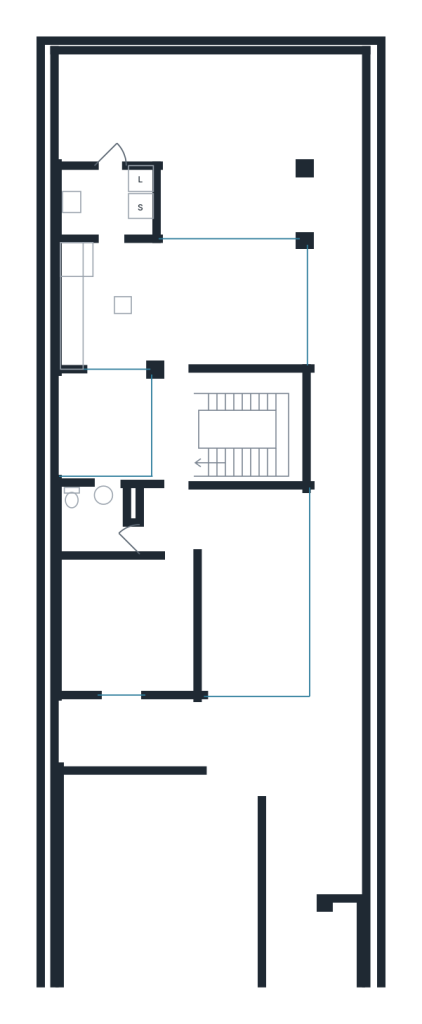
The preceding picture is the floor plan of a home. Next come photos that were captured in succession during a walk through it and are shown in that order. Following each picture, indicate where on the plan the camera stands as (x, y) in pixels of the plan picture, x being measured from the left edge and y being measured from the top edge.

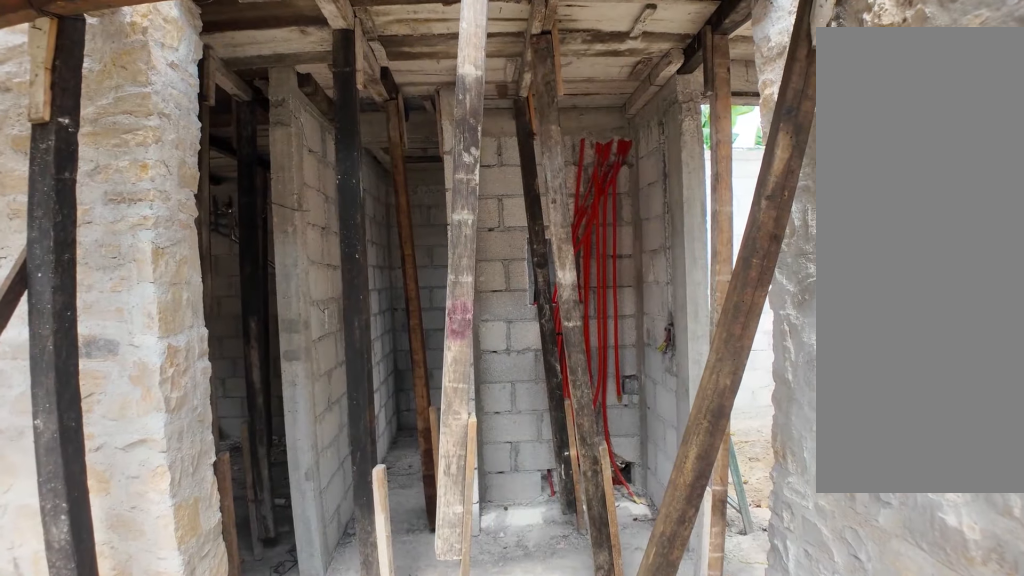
(257, 534)
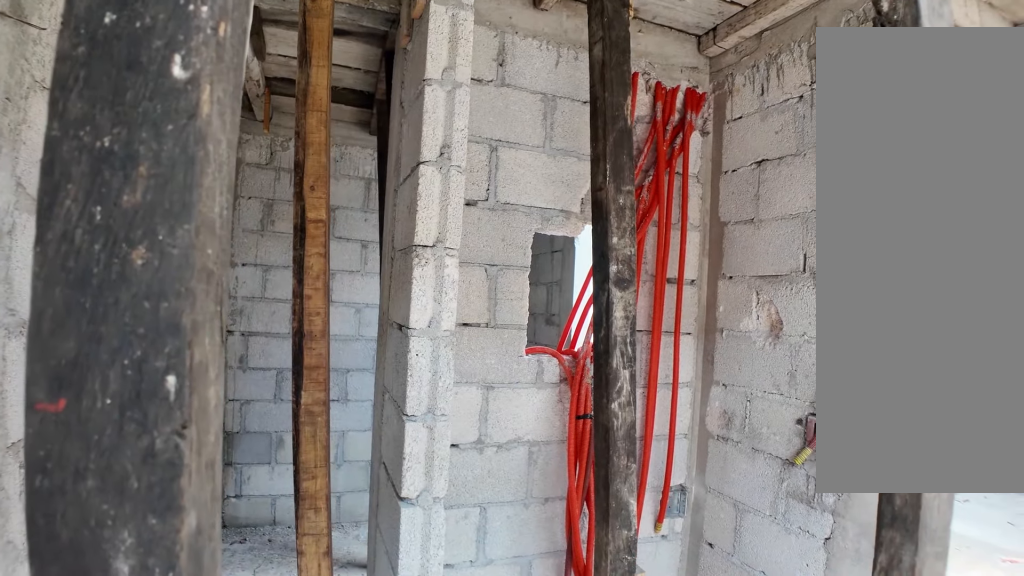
(171, 534)
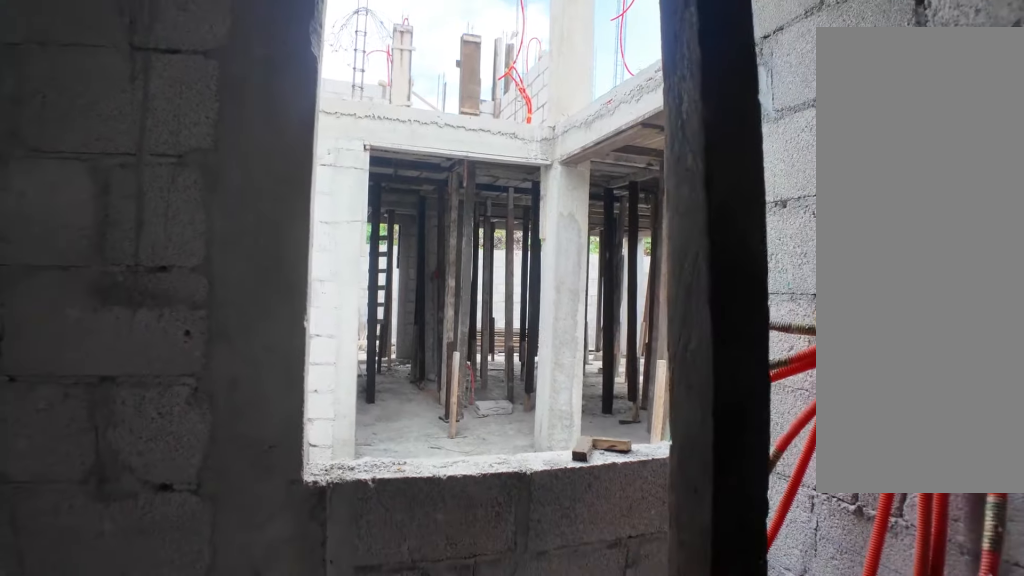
(98, 534)
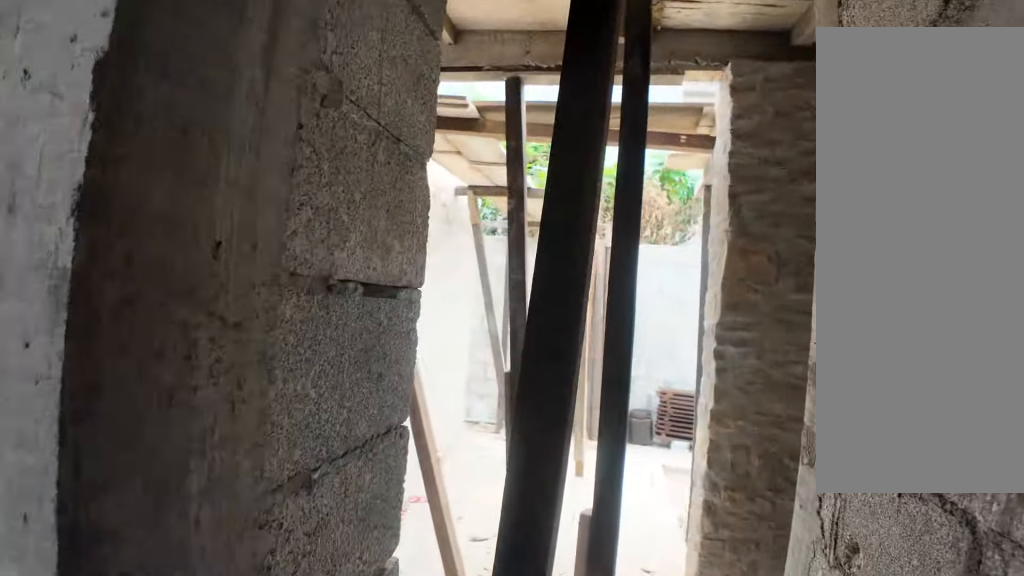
(98, 534)
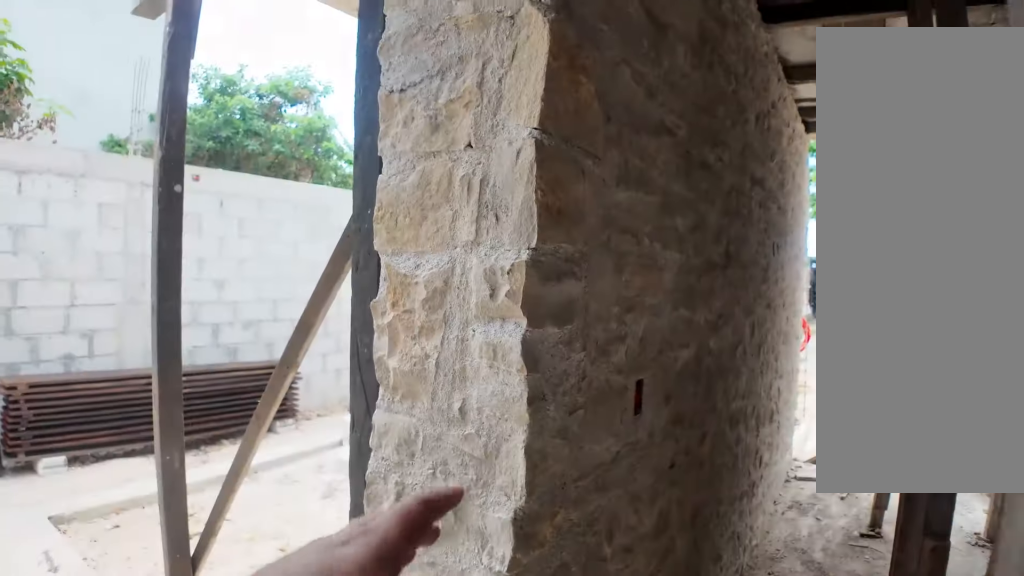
(169, 584)
